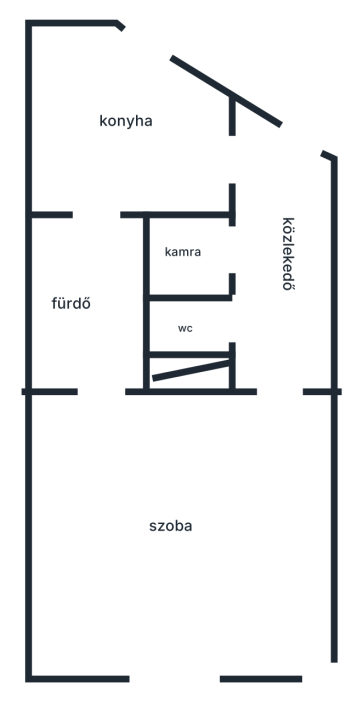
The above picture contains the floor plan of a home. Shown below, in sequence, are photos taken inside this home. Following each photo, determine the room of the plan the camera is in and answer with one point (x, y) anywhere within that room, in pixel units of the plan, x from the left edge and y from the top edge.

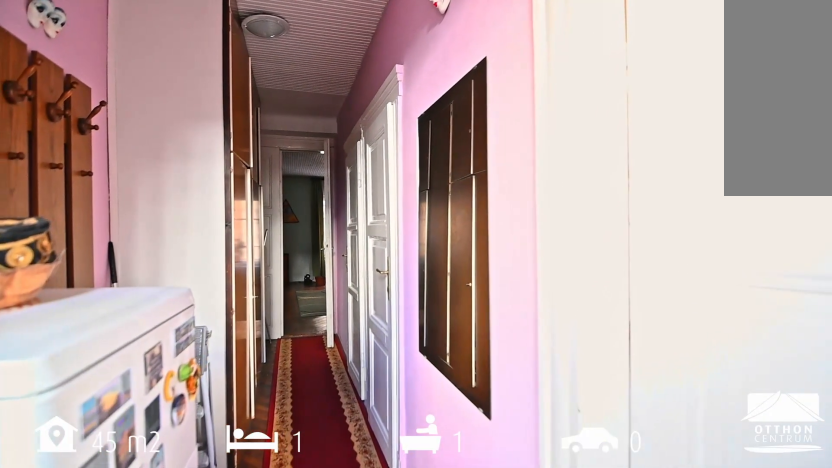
(288, 194)
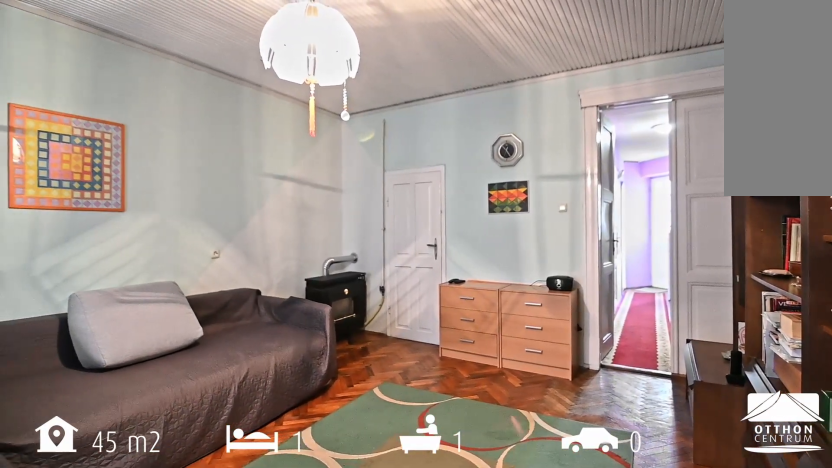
(173, 506)
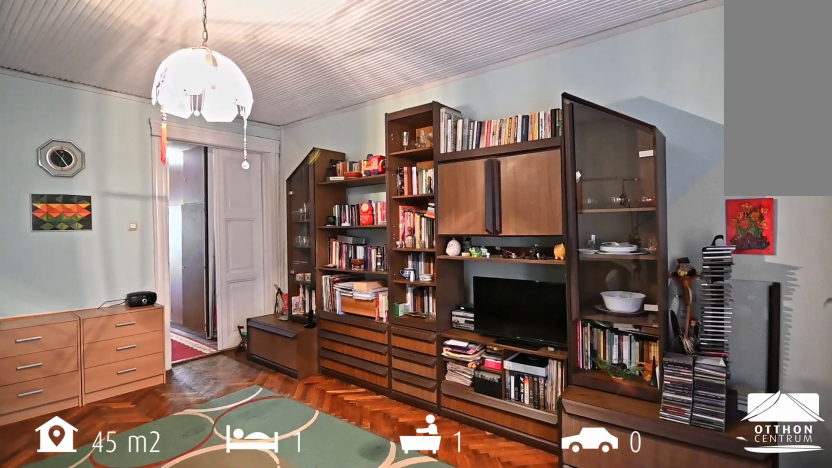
(173, 506)
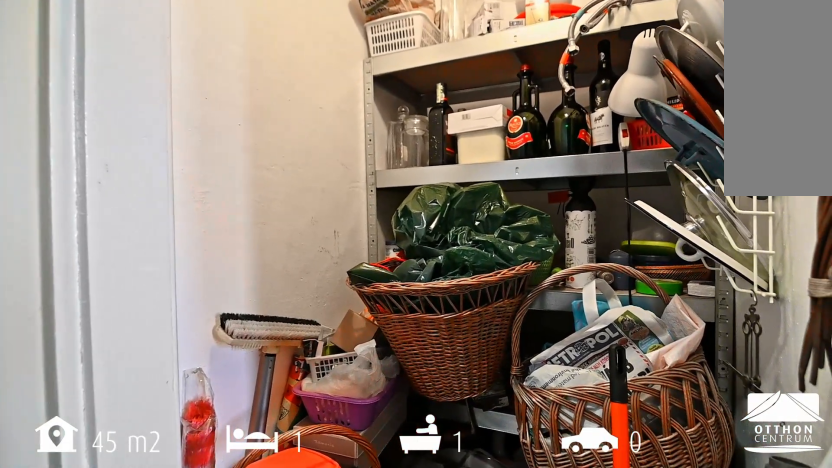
(195, 248)
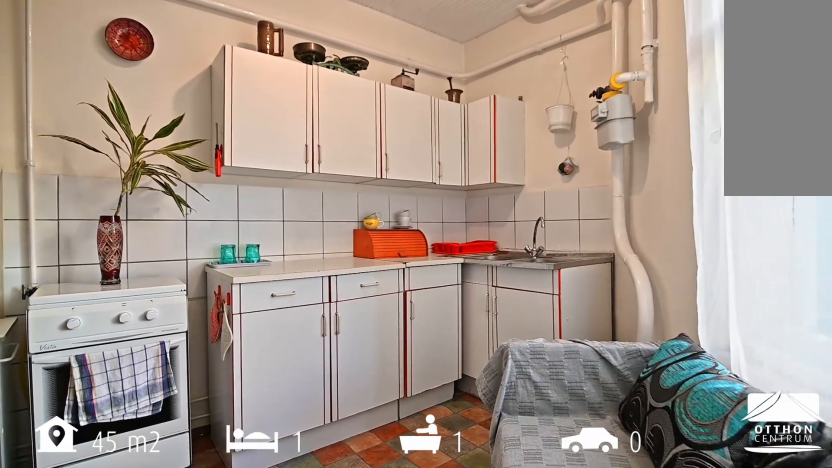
(124, 139)
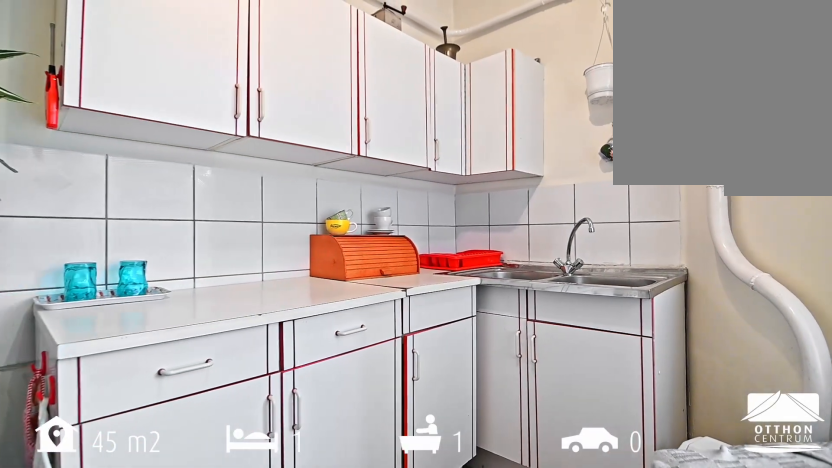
(124, 139)
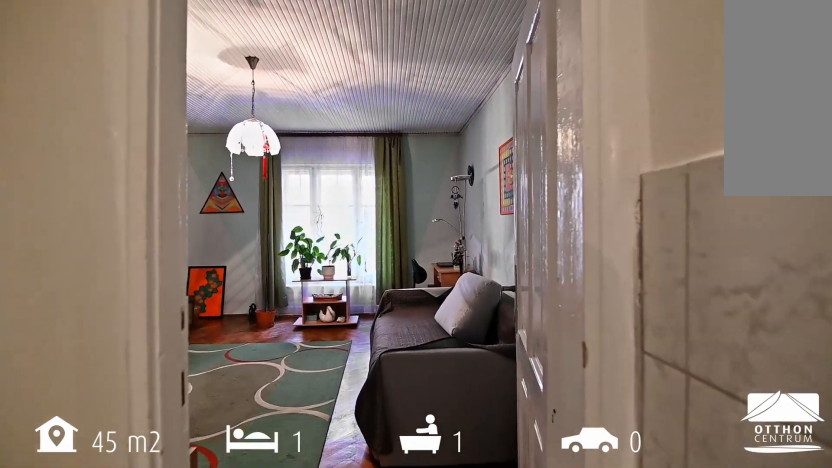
(91, 304)
